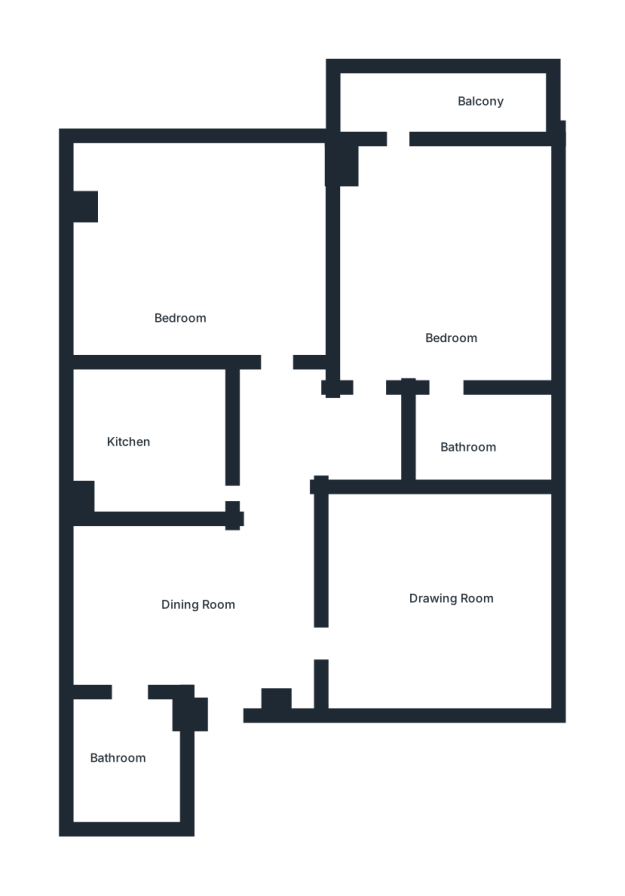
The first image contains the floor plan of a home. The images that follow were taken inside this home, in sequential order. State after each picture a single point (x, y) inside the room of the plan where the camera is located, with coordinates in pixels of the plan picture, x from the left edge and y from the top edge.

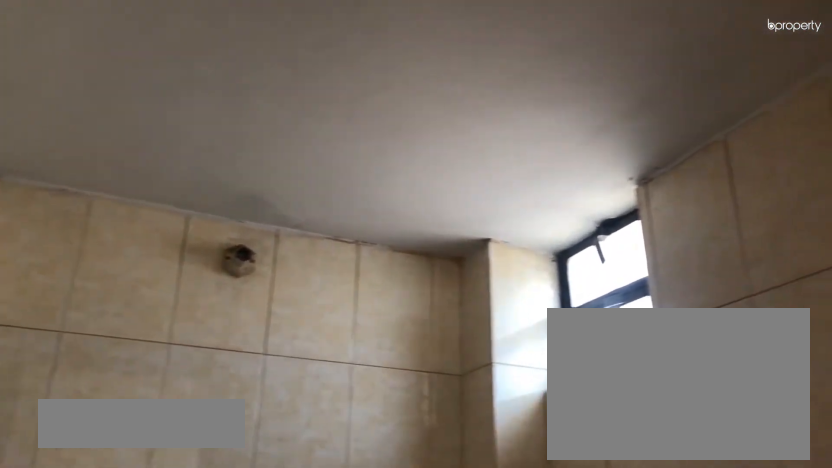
(125, 760)
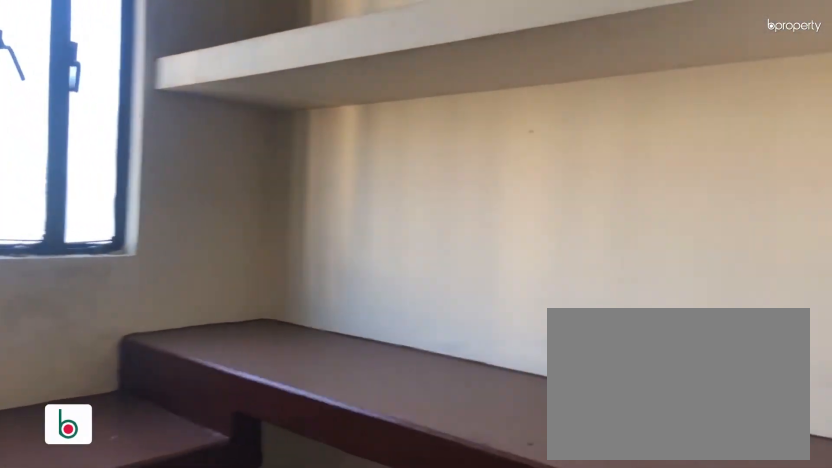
(137, 435)
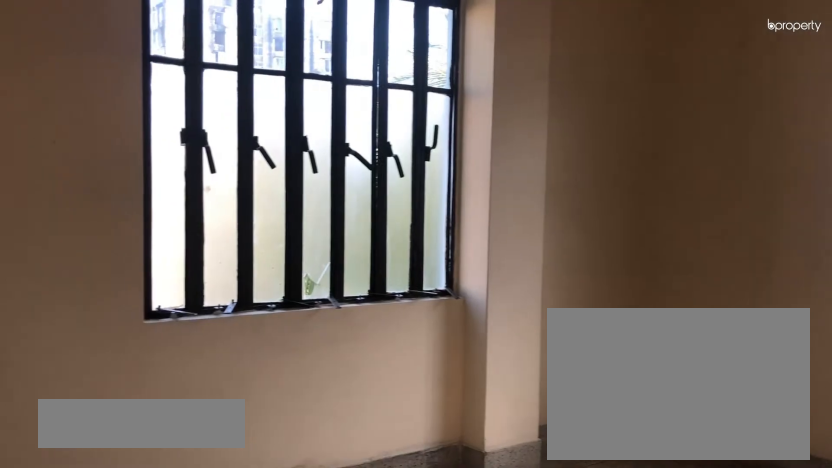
(178, 266)
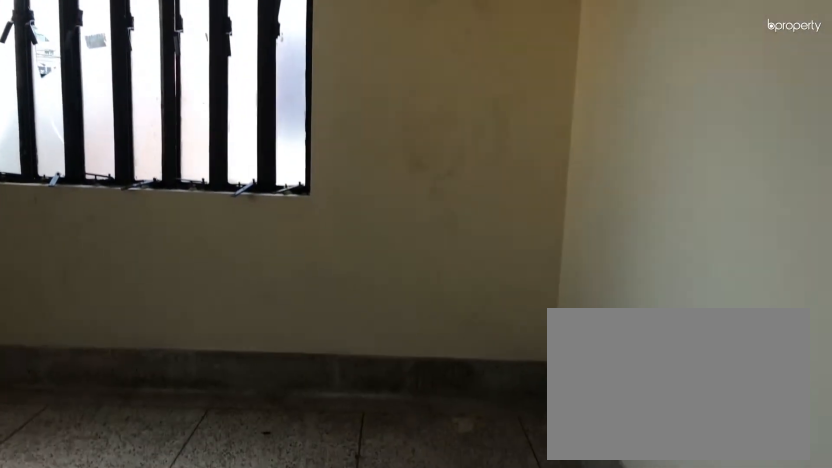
(178, 266)
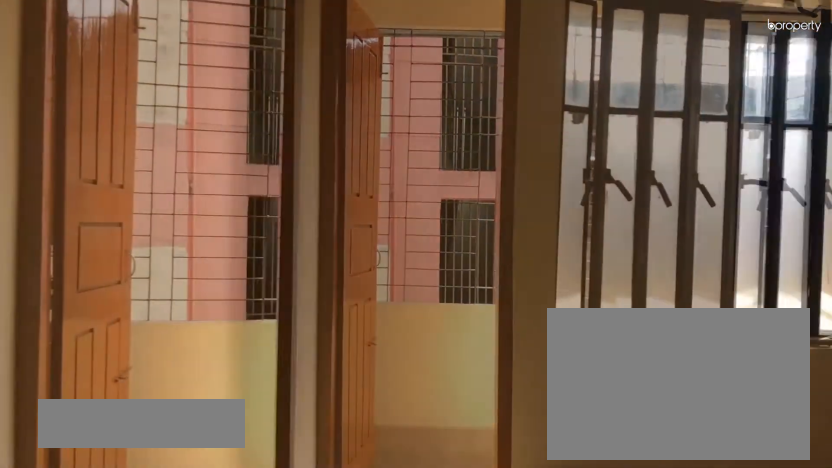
(444, 261)
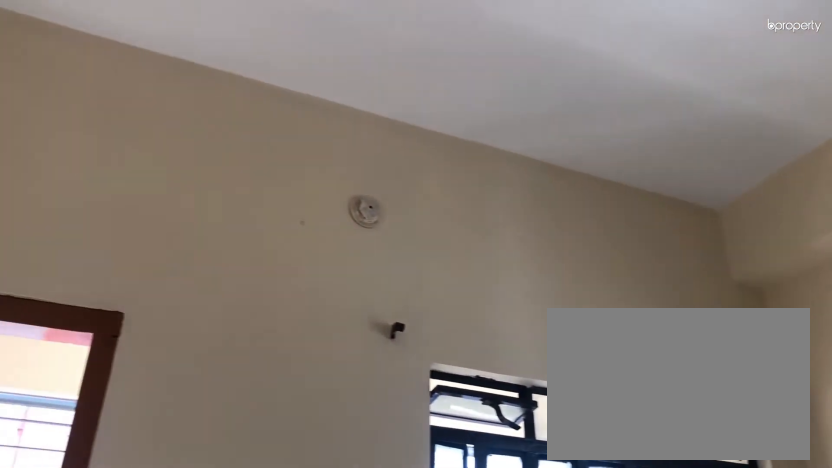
(445, 261)
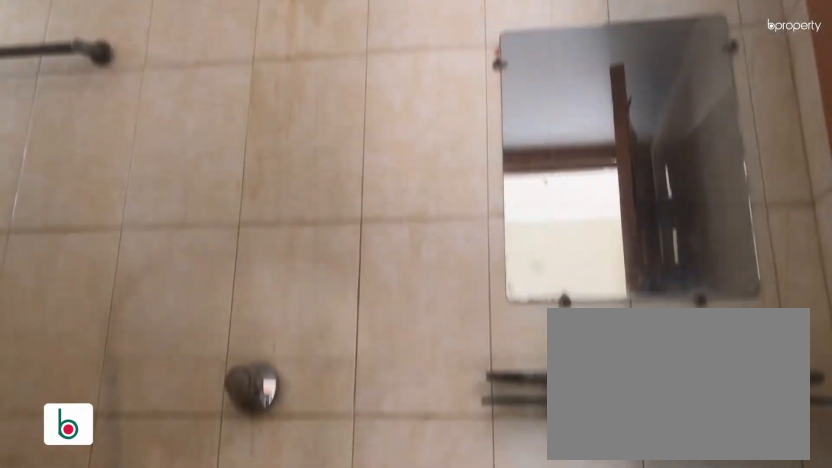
(485, 440)
